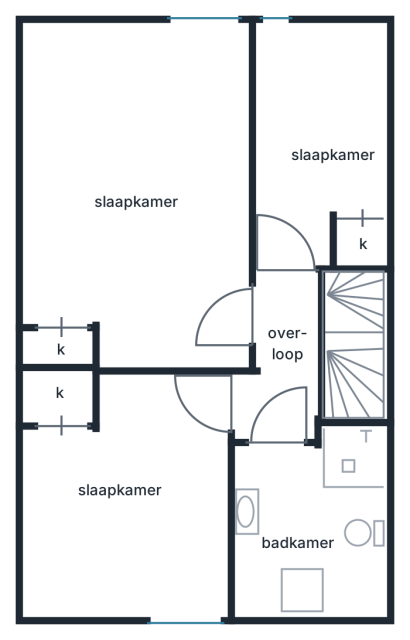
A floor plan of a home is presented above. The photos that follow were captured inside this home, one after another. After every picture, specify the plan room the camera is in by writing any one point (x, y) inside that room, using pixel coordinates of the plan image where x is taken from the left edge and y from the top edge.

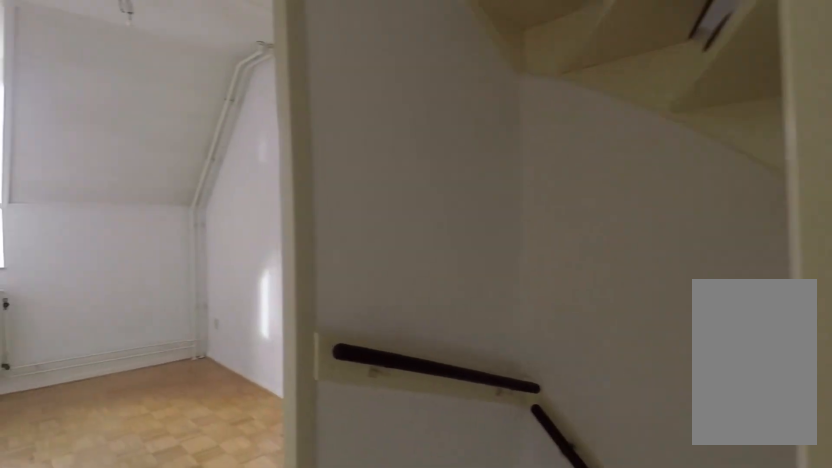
(286, 369)
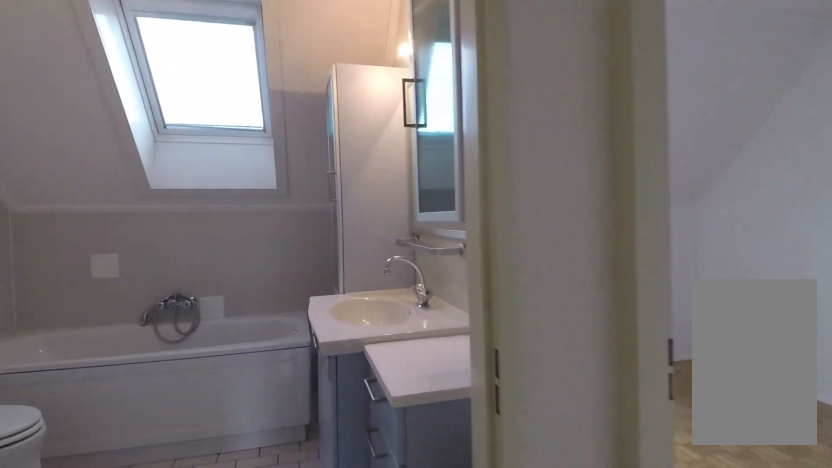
(285, 378)
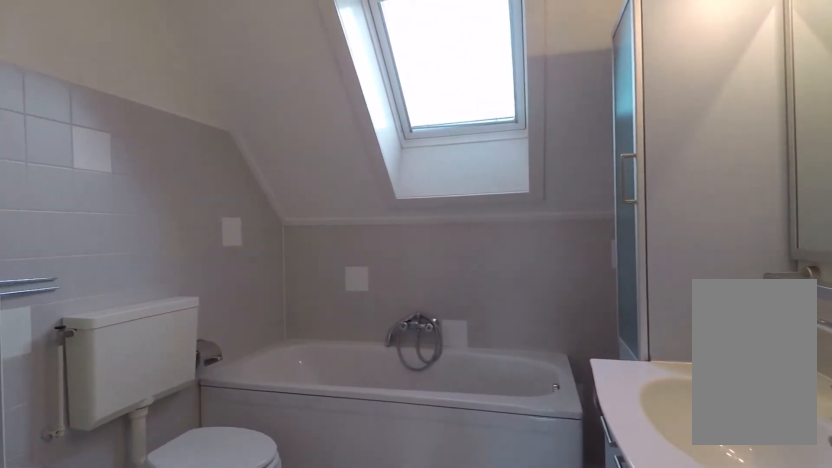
(313, 506)
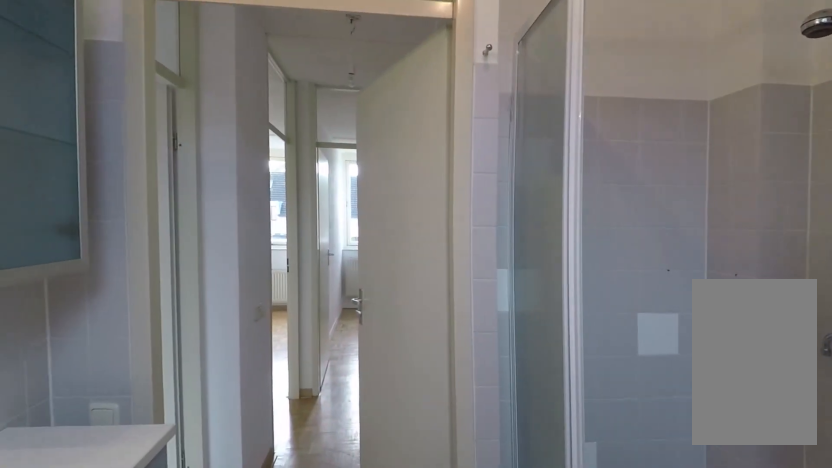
(313, 506)
